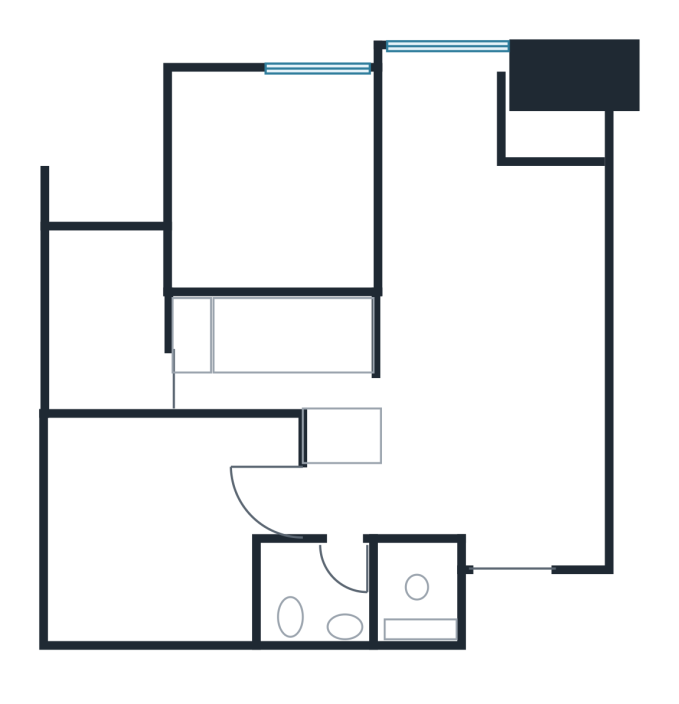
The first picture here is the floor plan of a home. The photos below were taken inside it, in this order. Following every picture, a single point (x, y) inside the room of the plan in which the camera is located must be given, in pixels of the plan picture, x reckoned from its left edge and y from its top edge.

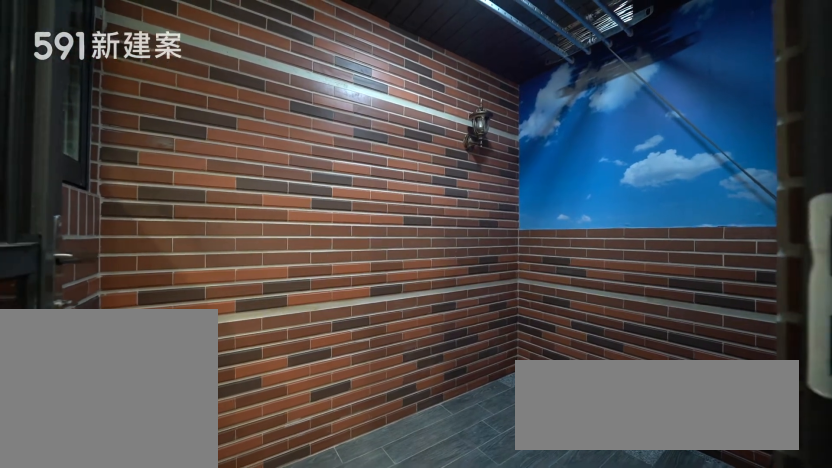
(104, 312)
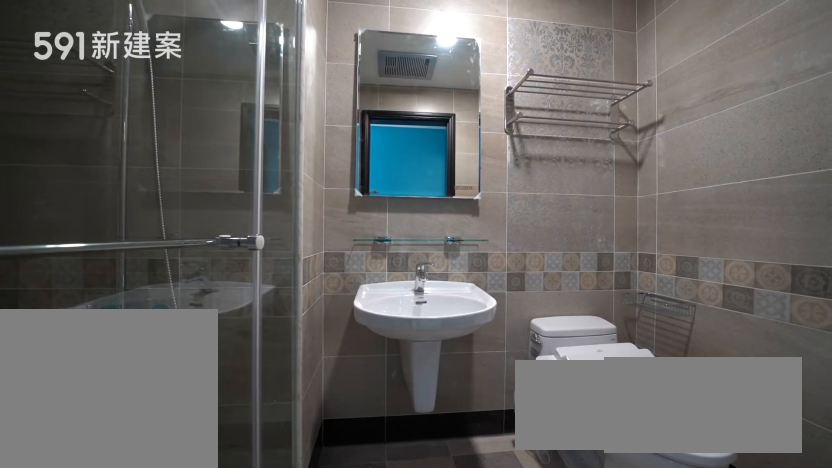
(361, 592)
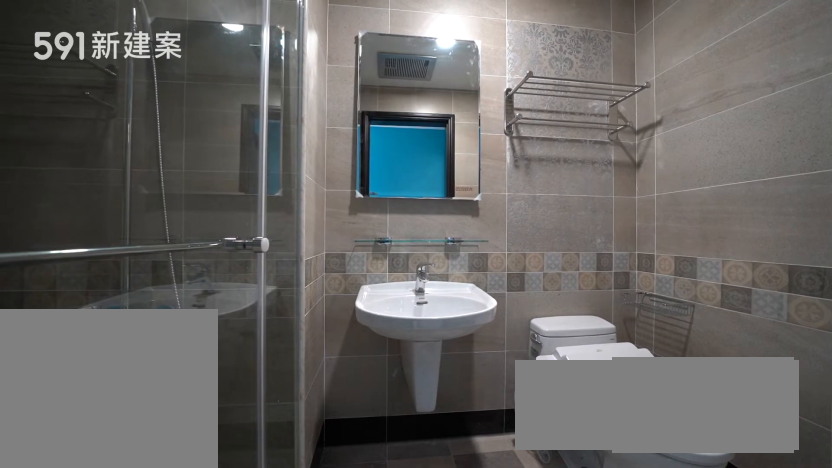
(361, 592)
